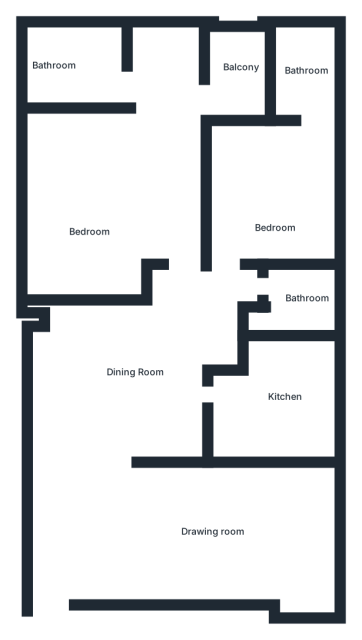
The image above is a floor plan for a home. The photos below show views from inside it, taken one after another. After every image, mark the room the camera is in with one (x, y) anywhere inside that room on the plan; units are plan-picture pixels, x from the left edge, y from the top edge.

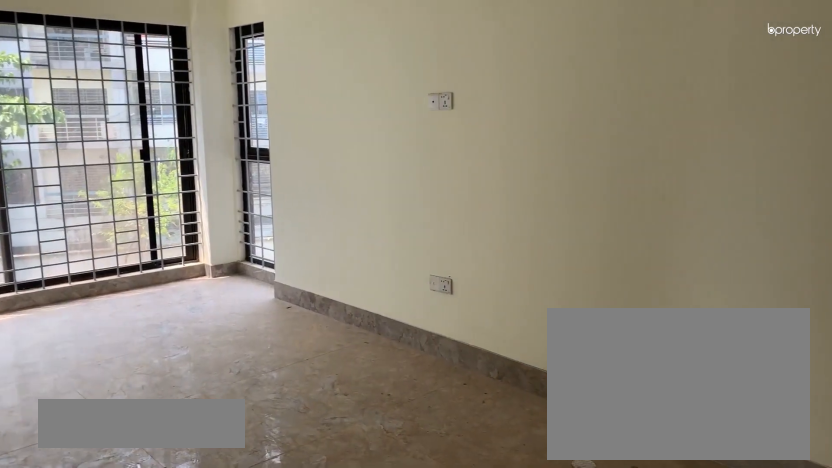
(190, 530)
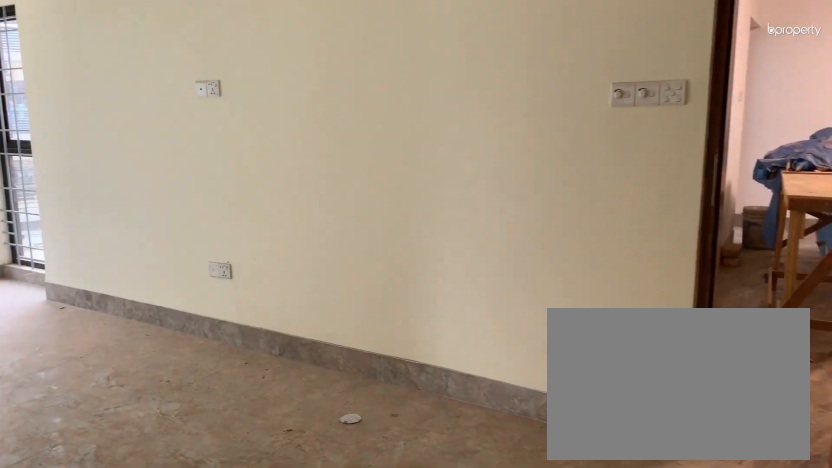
(190, 530)
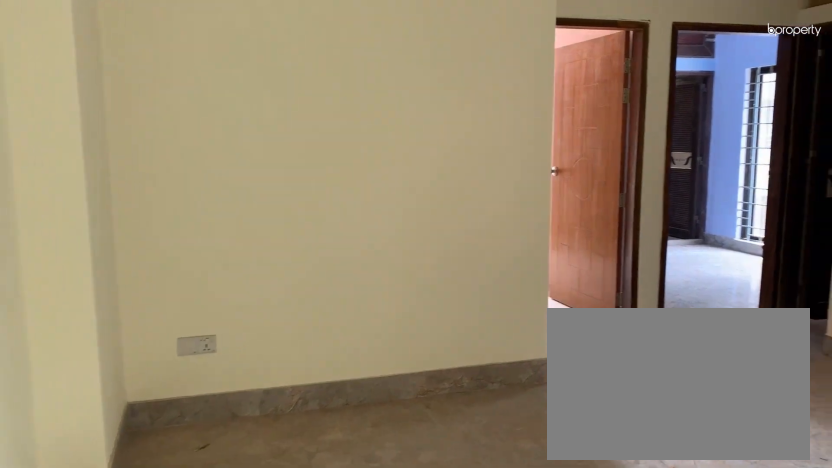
(142, 386)
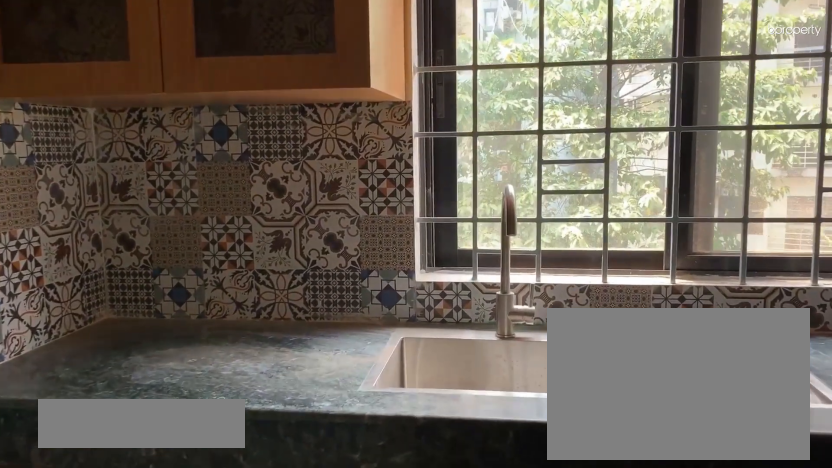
(285, 402)
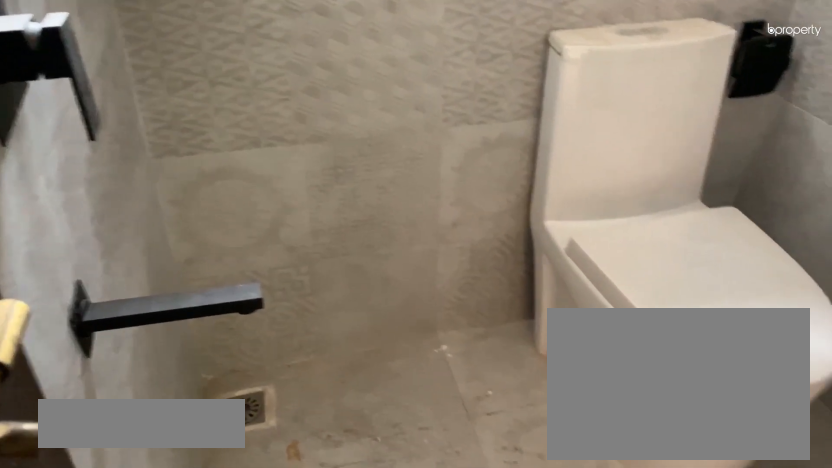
(295, 320)
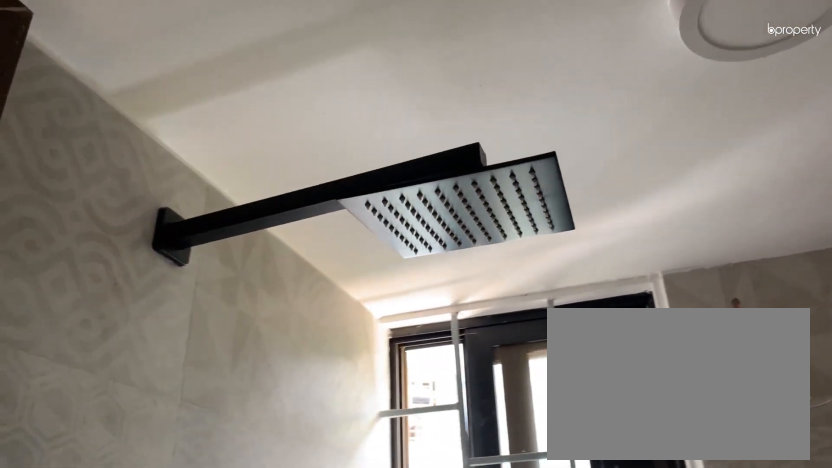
(295, 320)
